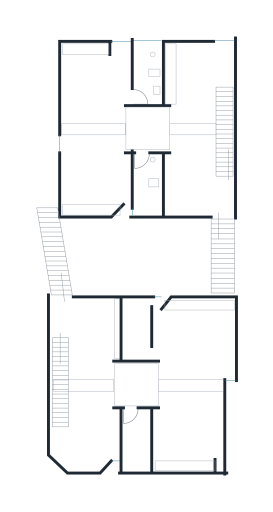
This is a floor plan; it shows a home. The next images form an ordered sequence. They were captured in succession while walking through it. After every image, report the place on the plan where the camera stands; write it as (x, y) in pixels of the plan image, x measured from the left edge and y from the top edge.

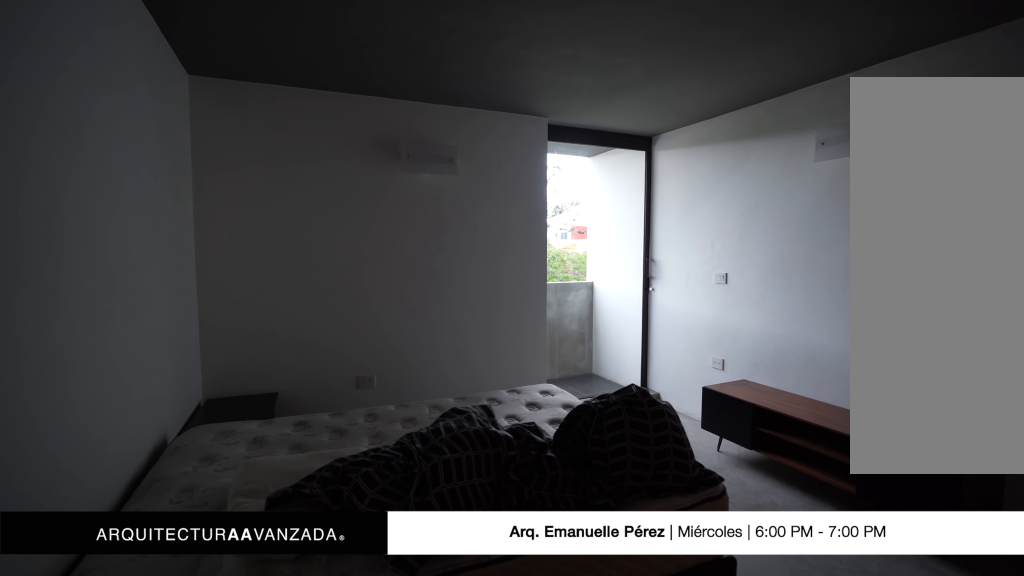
(124, 115)
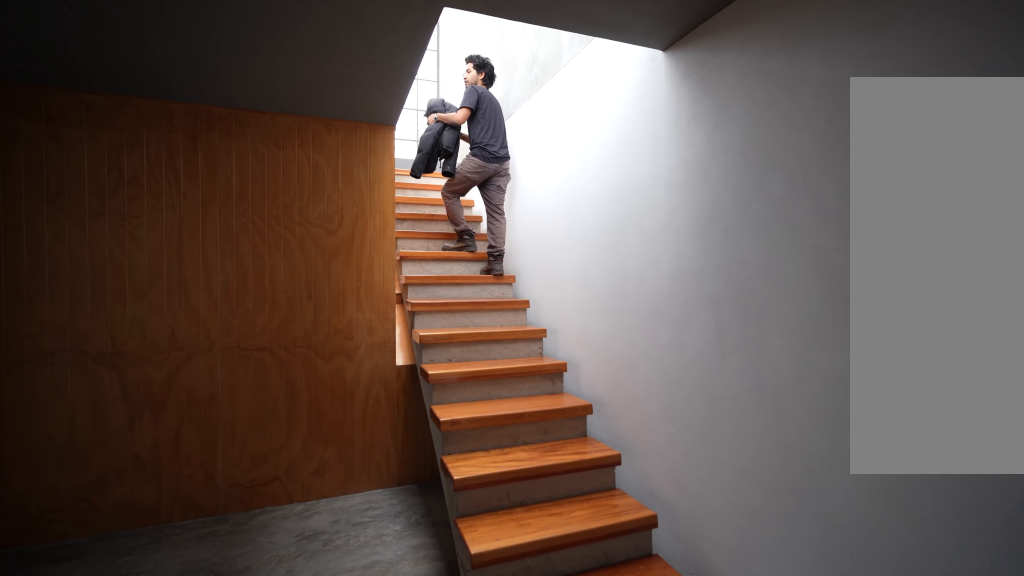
(180, 154)
